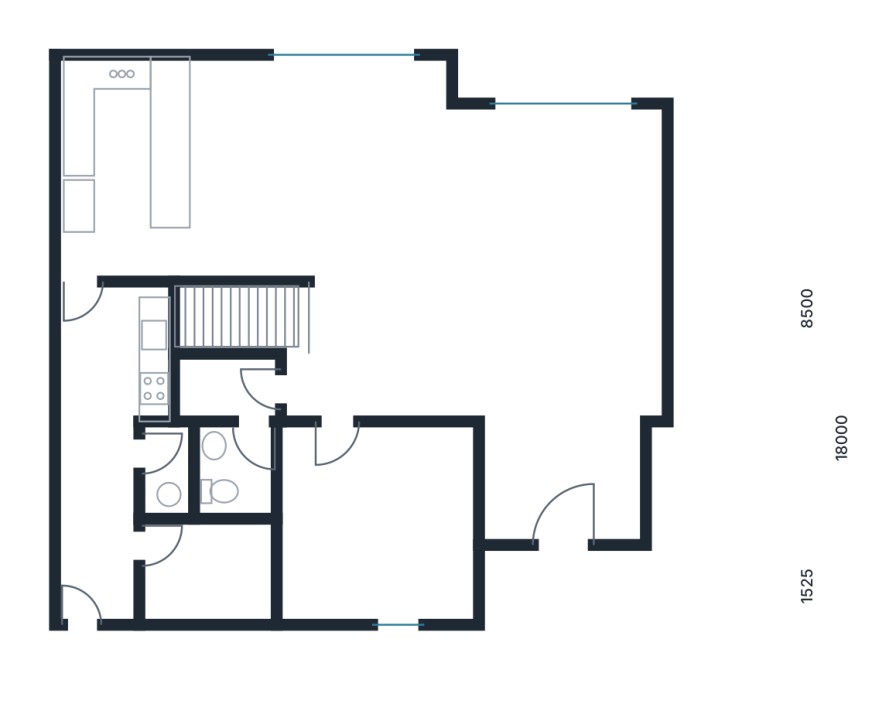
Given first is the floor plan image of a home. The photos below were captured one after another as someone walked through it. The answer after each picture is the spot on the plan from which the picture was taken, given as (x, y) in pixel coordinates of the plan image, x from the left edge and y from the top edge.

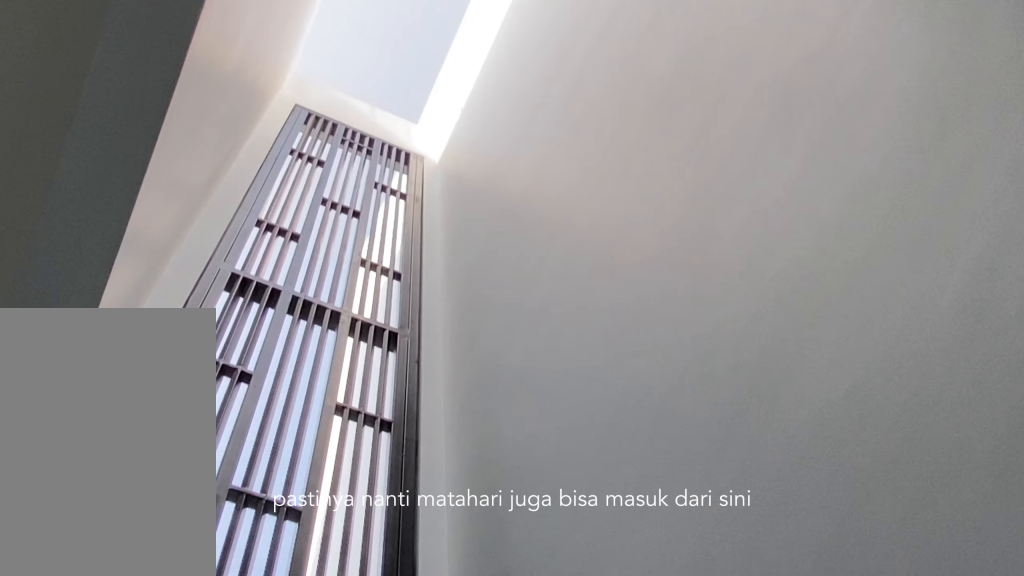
(99, 563)
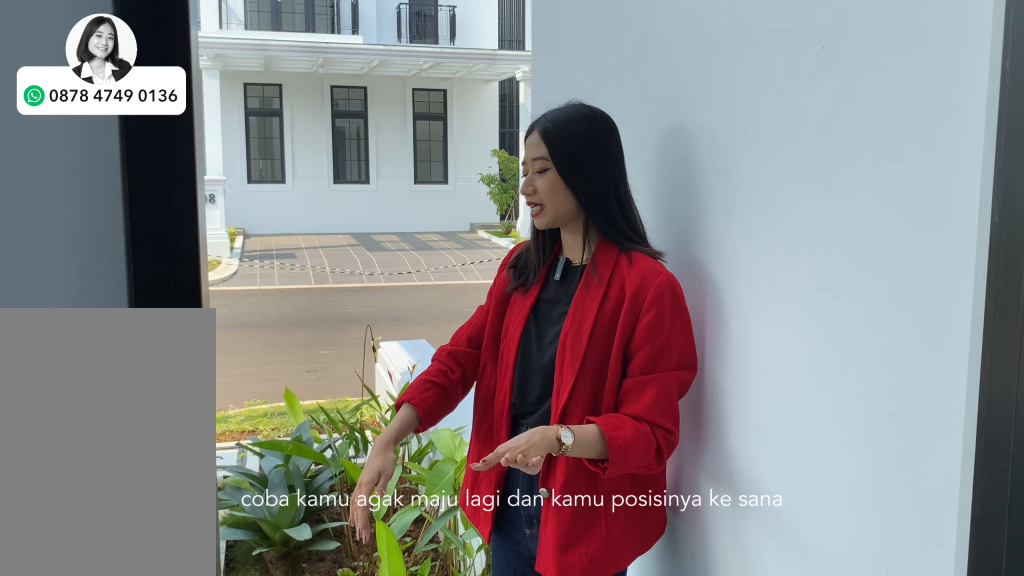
(99, 563)
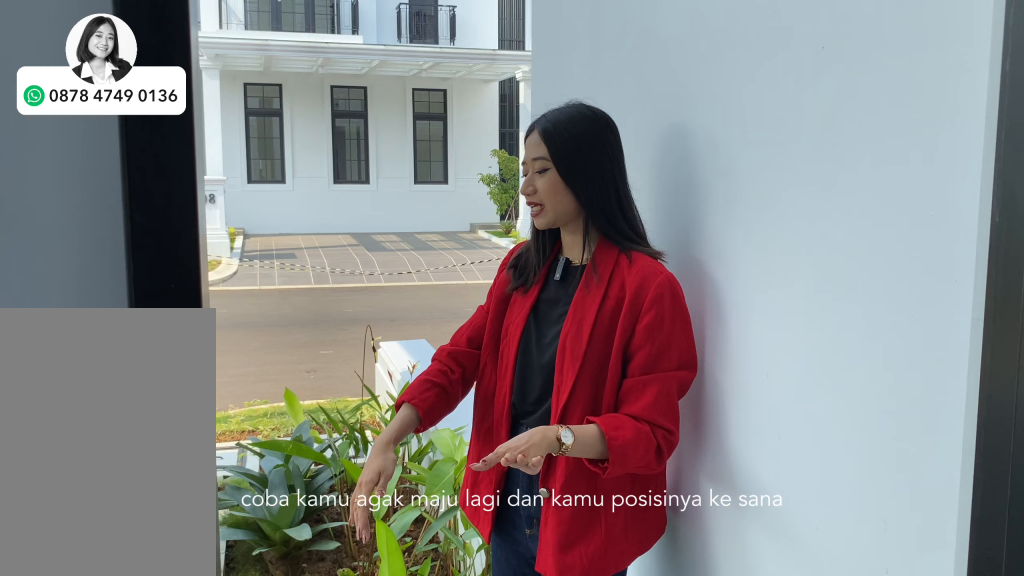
(99, 563)
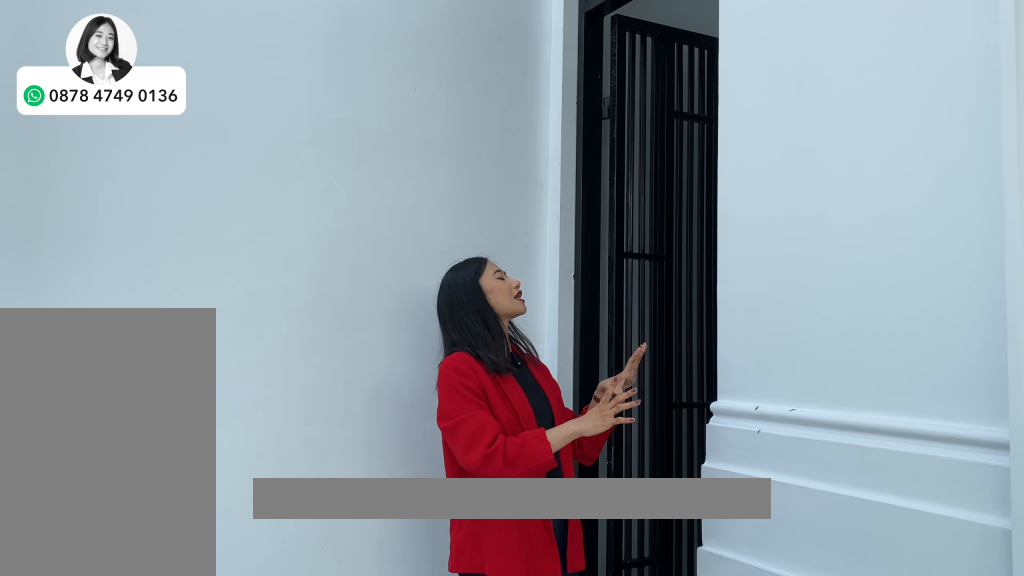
(105, 661)
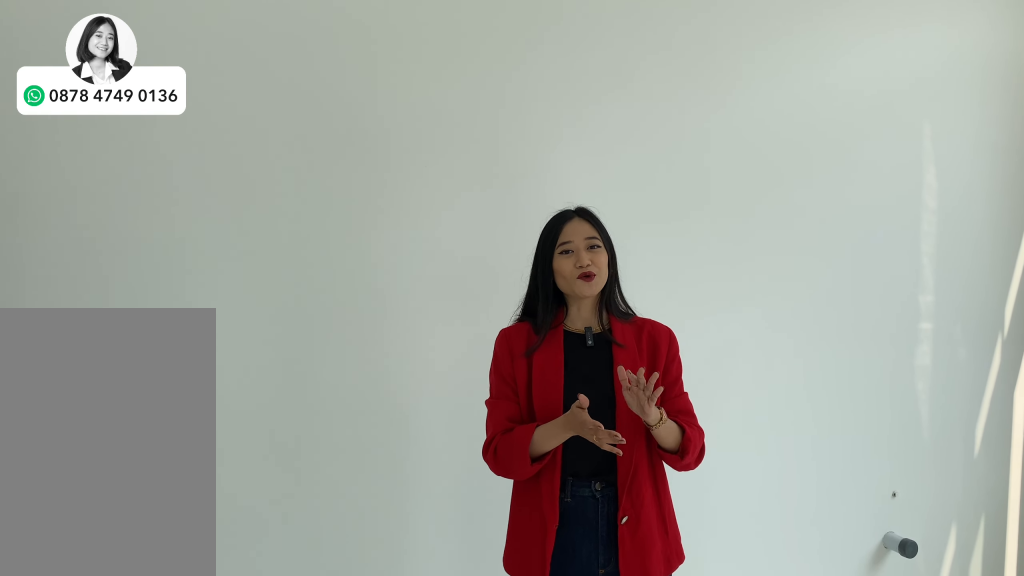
(171, 209)
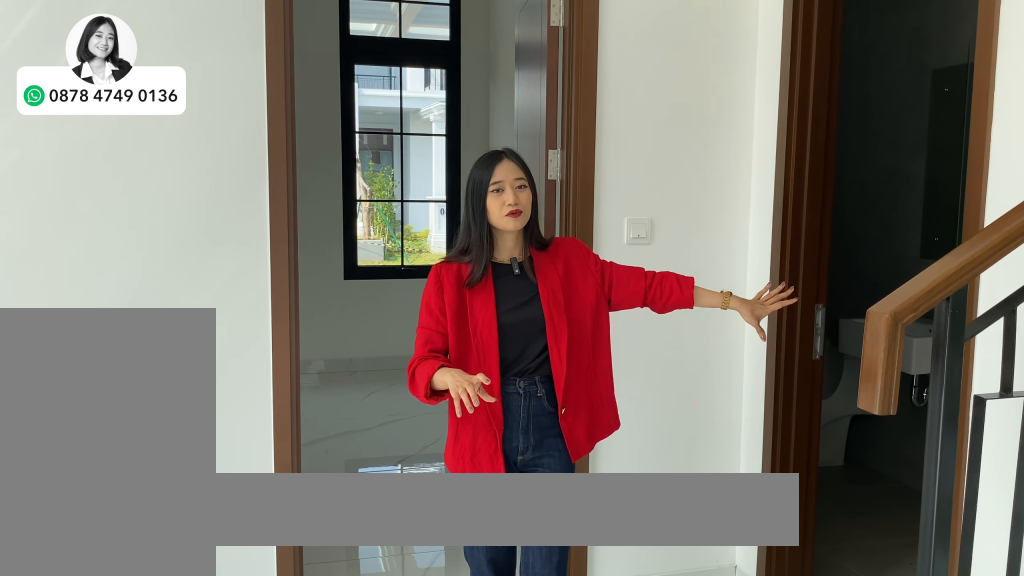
(361, 367)
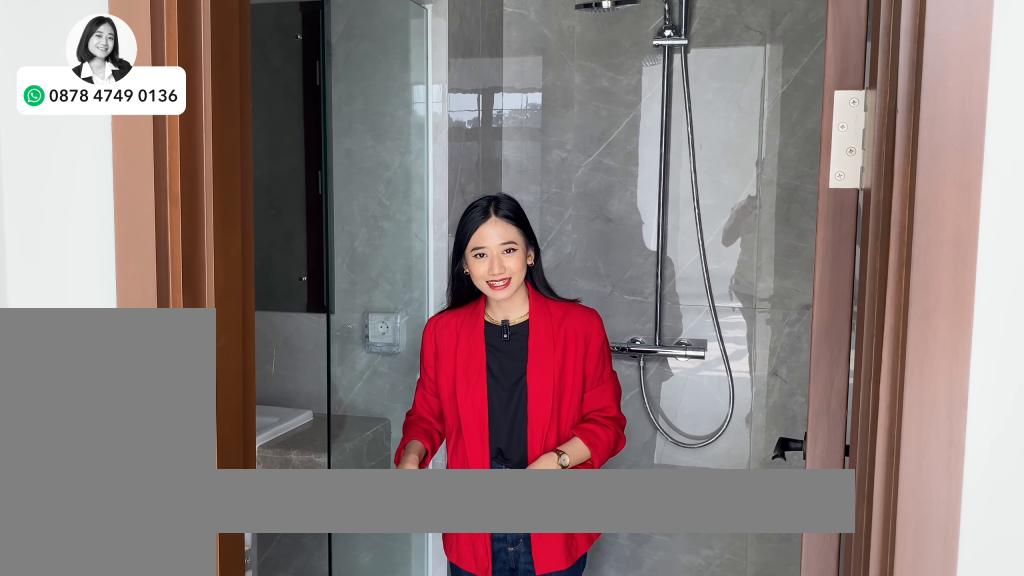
(237, 420)
